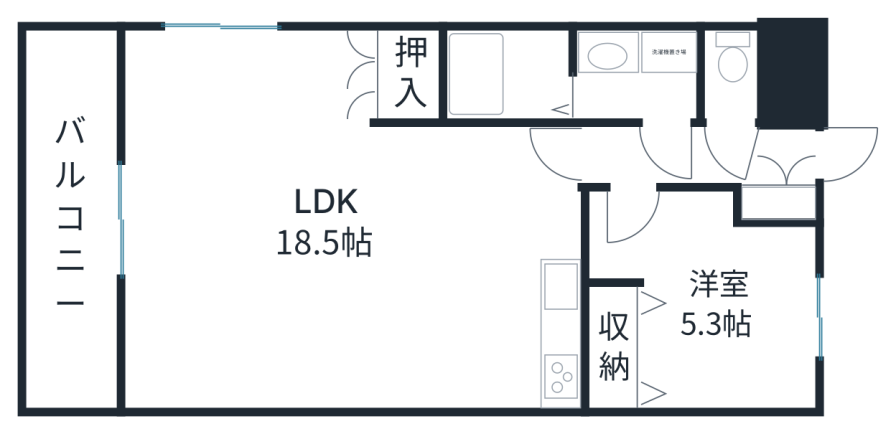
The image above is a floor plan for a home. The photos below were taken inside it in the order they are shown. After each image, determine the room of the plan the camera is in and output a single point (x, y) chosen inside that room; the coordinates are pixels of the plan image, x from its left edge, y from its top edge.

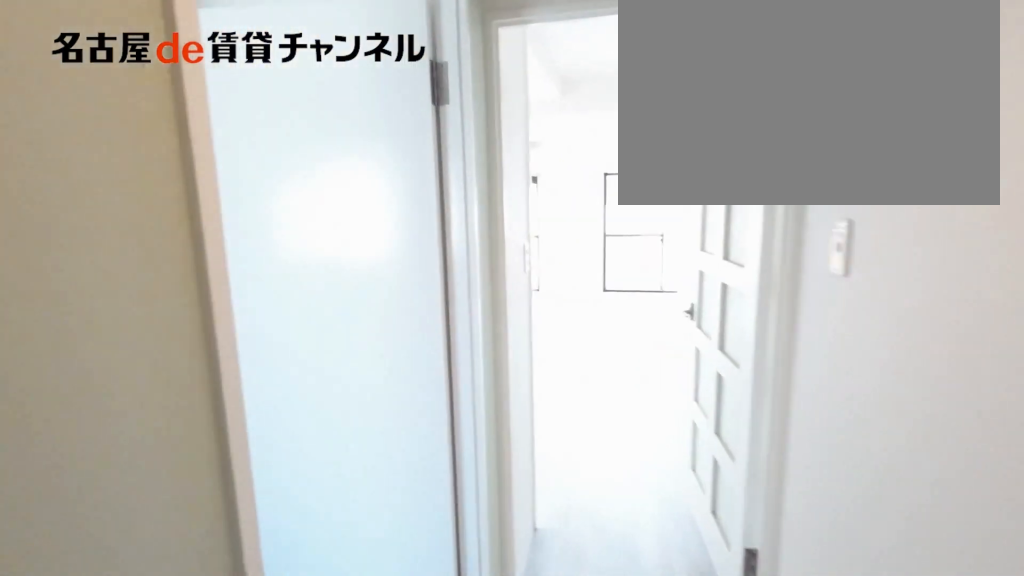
(669, 156)
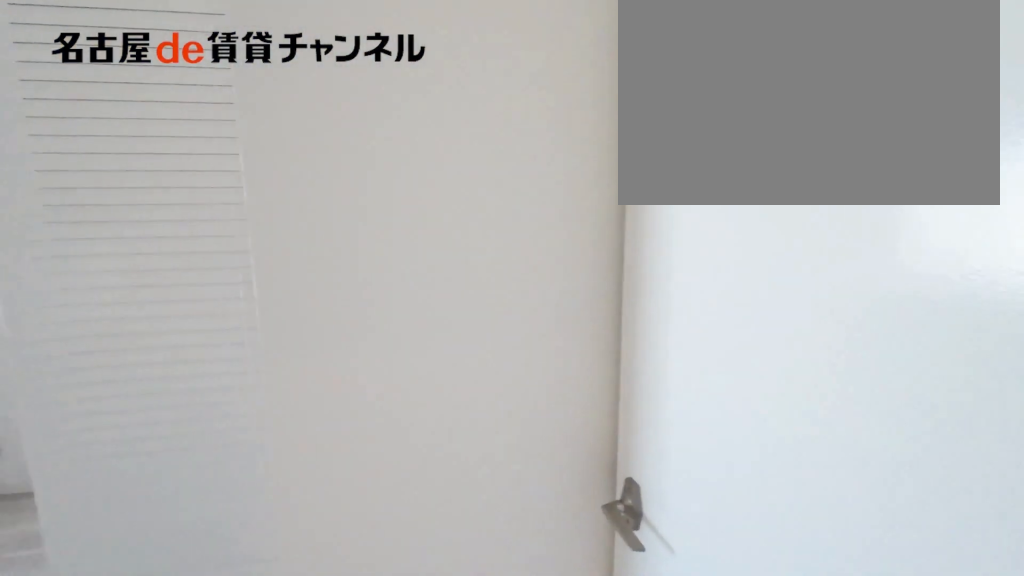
(669, 156)
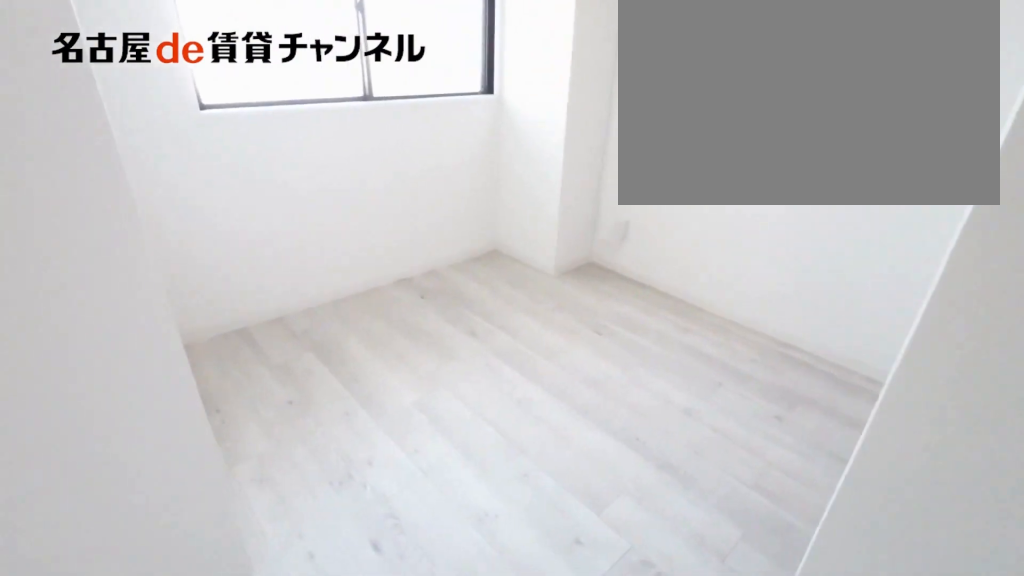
(702, 303)
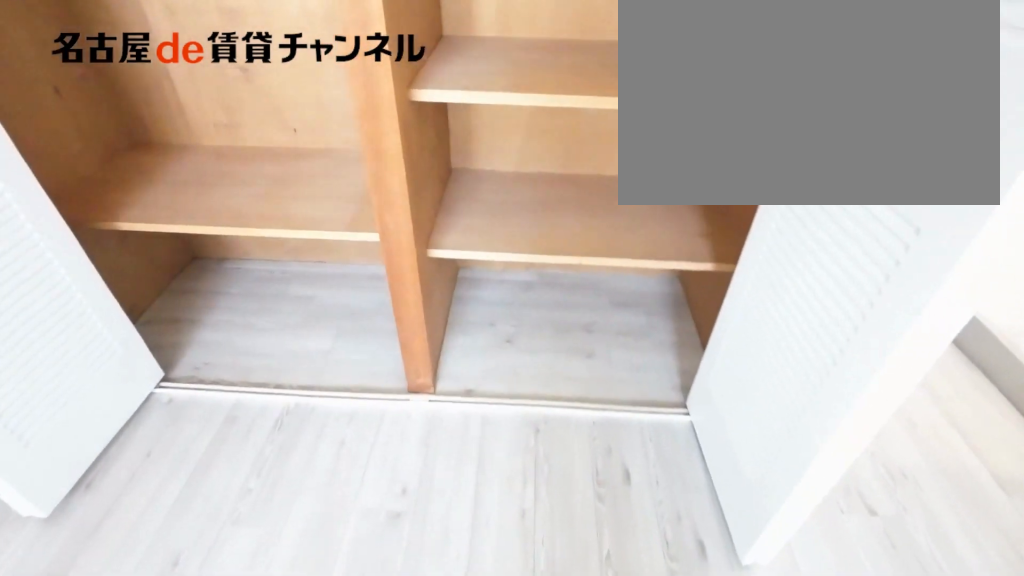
(702, 303)
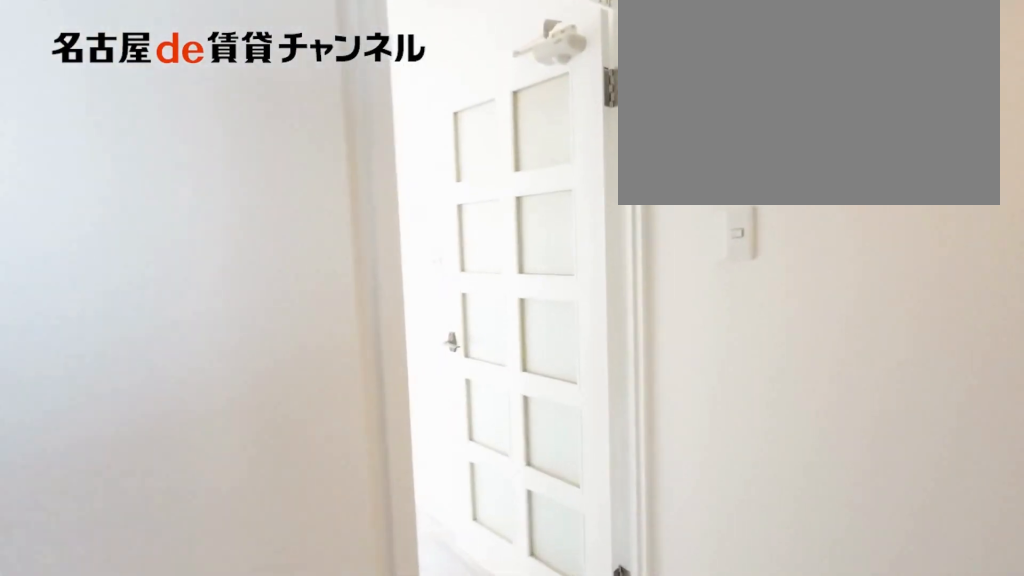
(618, 154)
